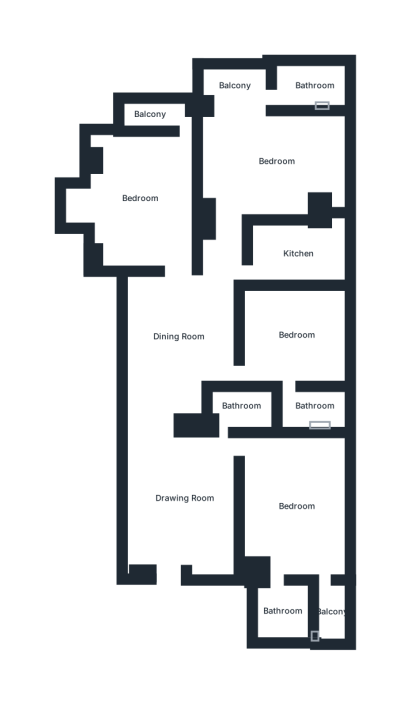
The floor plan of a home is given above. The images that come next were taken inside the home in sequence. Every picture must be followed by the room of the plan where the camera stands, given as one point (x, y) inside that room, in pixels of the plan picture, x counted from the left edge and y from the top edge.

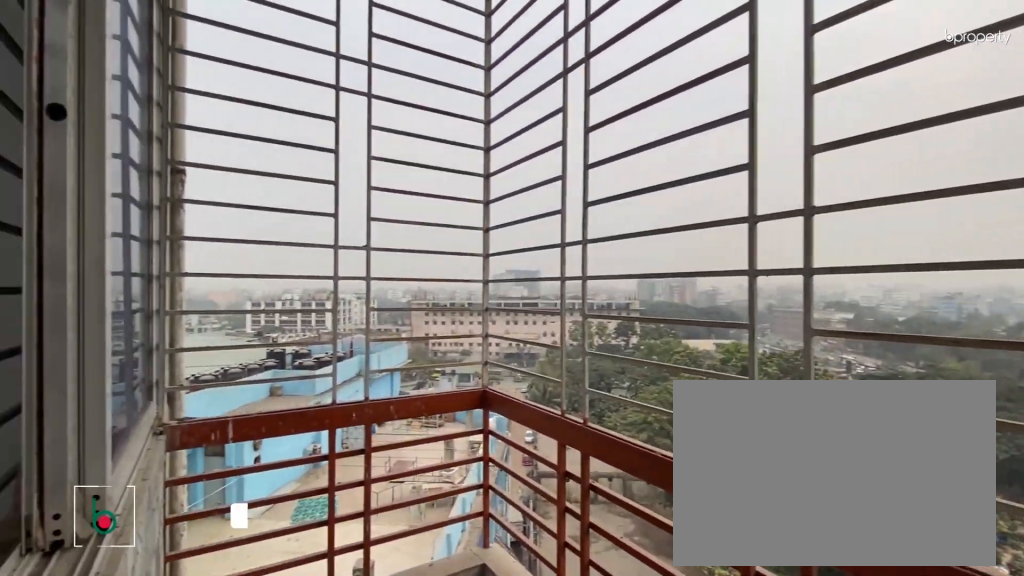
(150, 114)
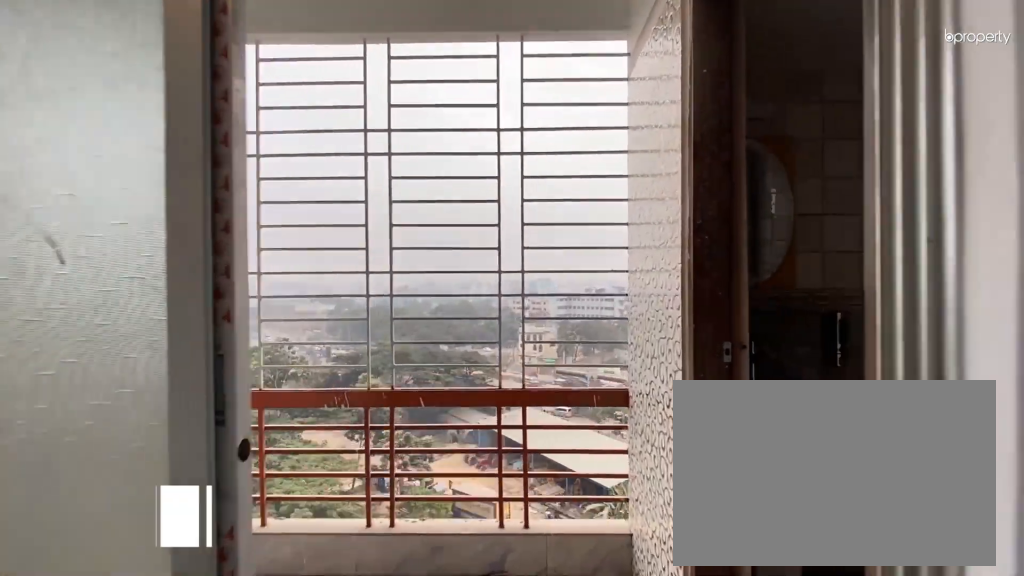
(236, 84)
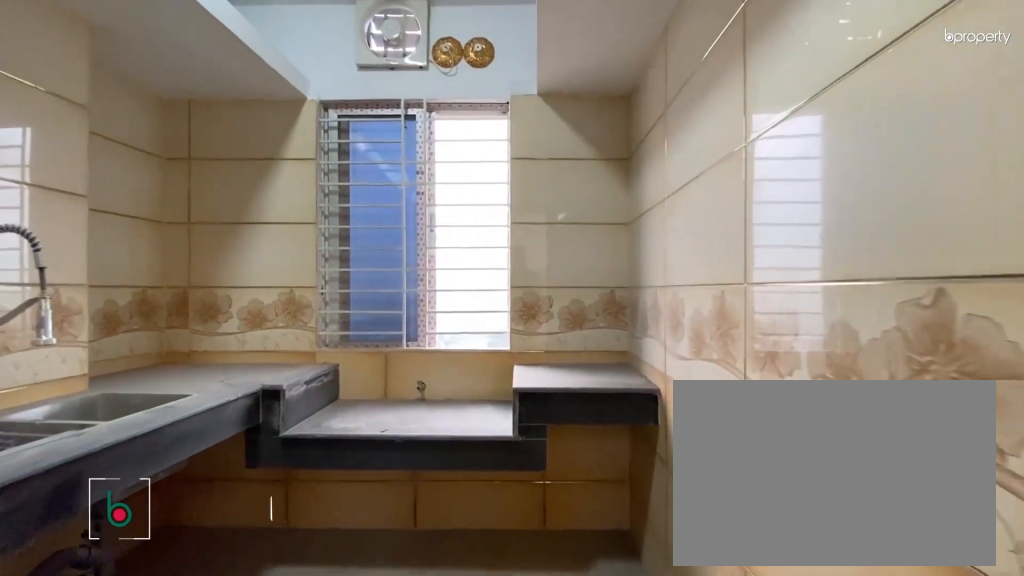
(298, 252)
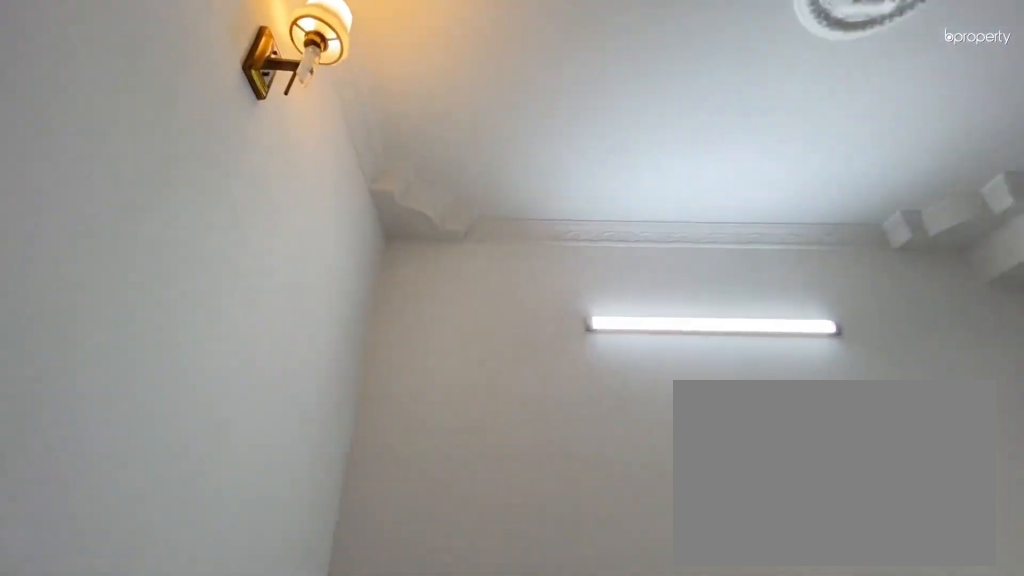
(297, 337)
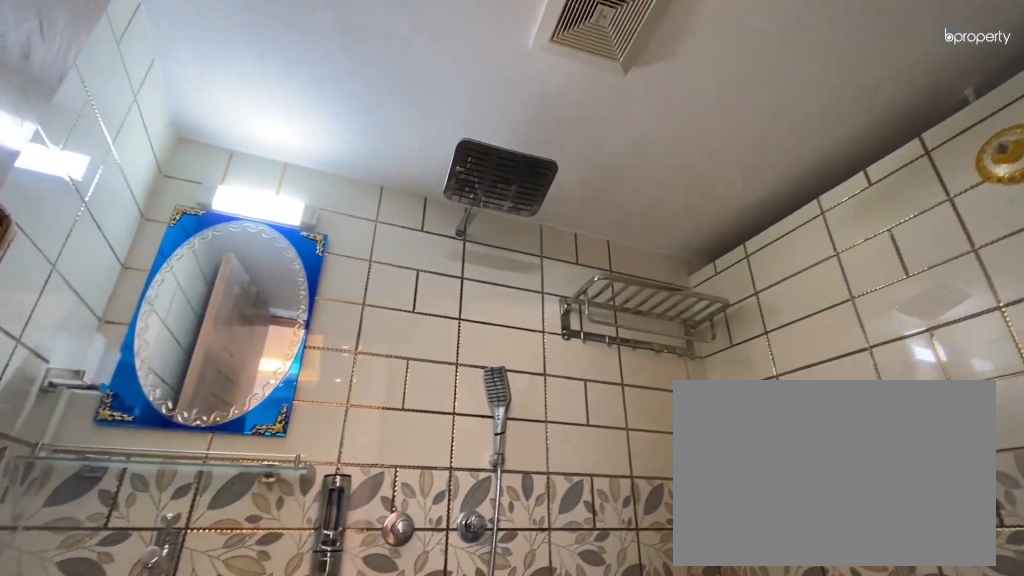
(242, 406)
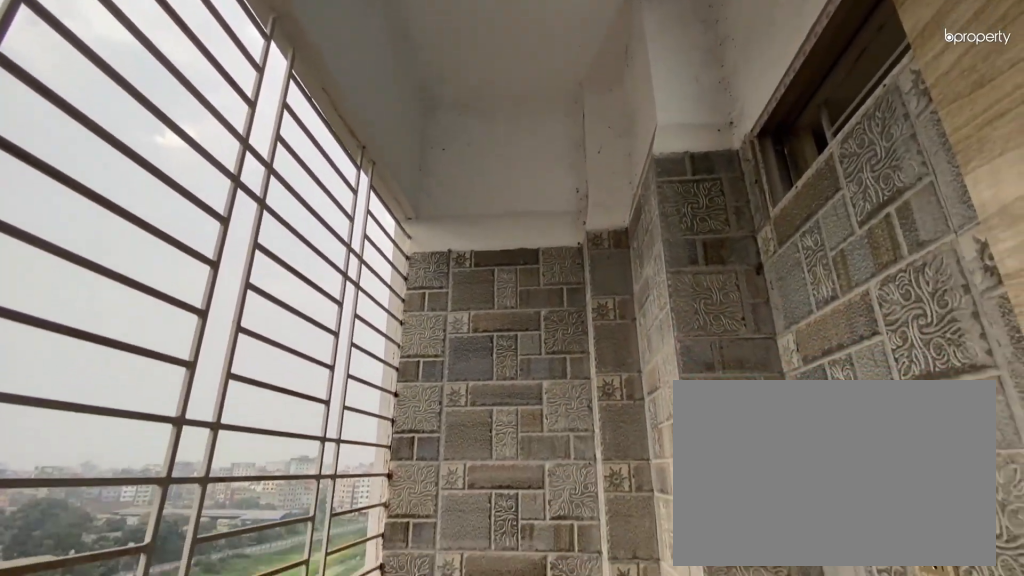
(331, 613)
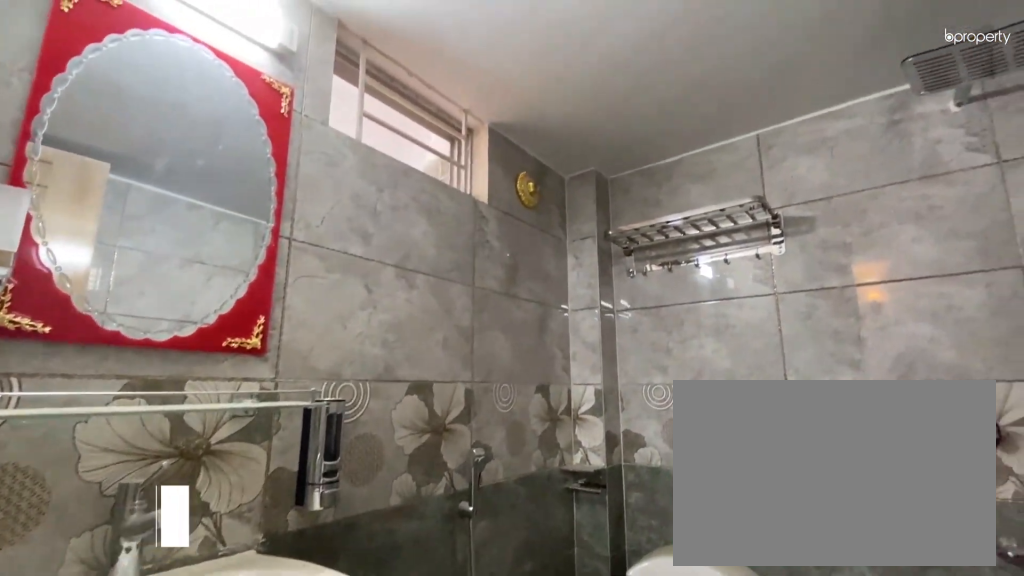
(284, 610)
